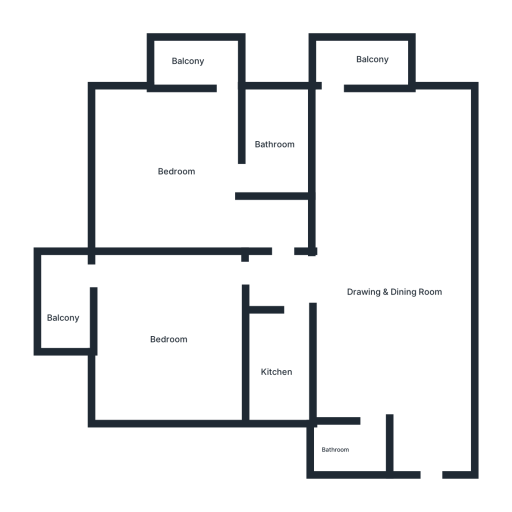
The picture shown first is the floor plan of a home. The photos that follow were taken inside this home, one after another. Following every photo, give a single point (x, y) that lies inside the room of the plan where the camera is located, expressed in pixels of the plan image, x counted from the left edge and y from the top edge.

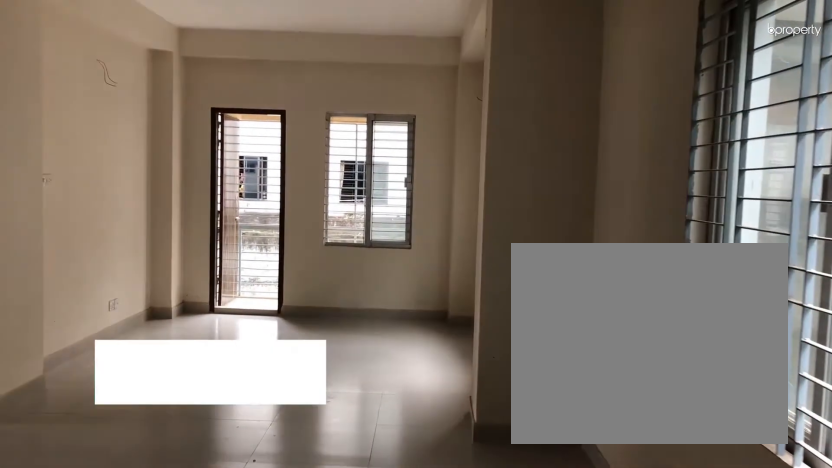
(428, 445)
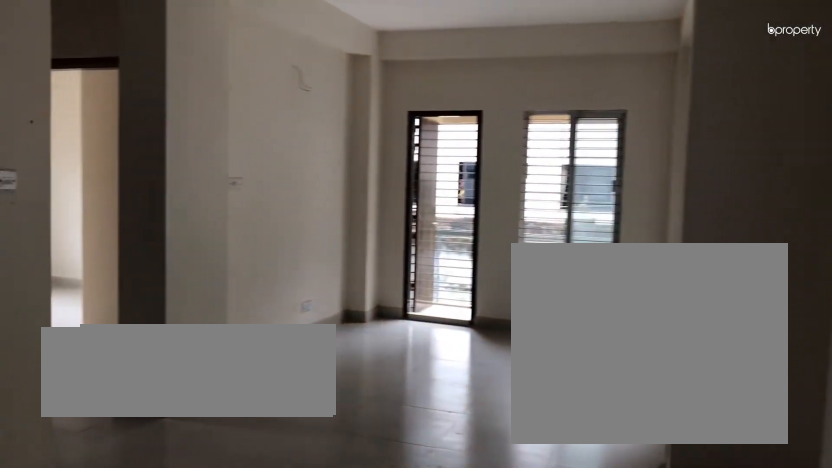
(428, 445)
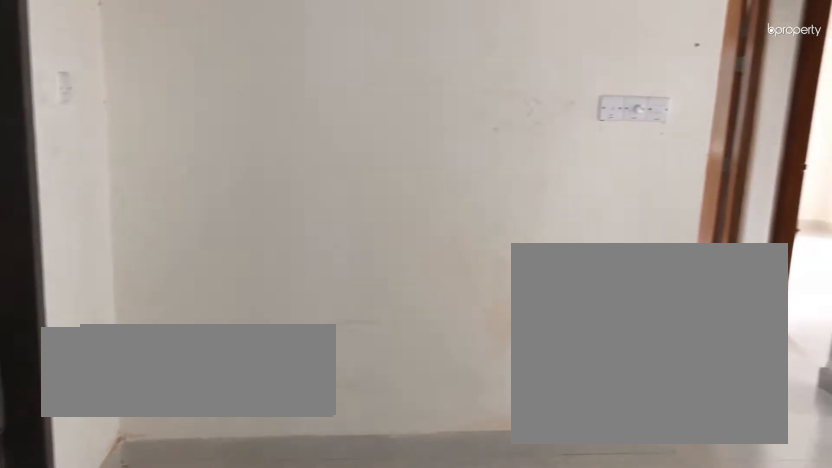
(383, 338)
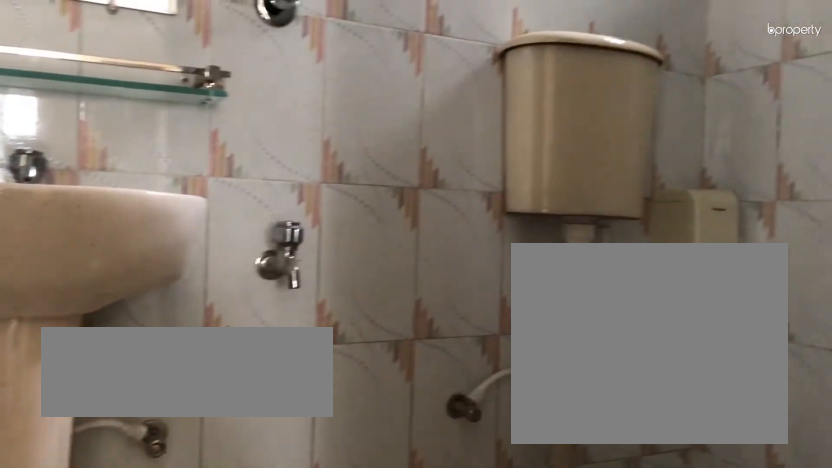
(351, 444)
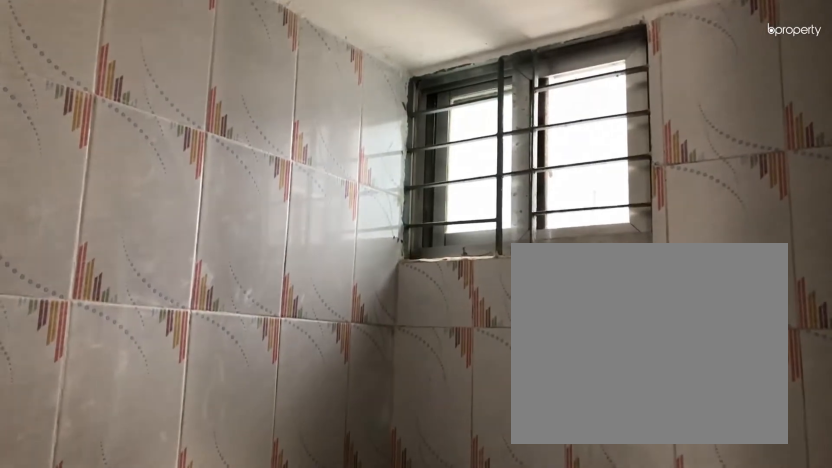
(351, 444)
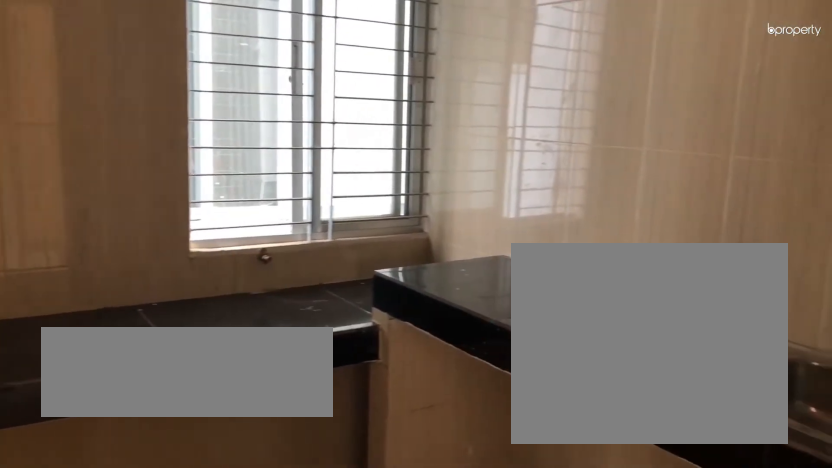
(275, 366)
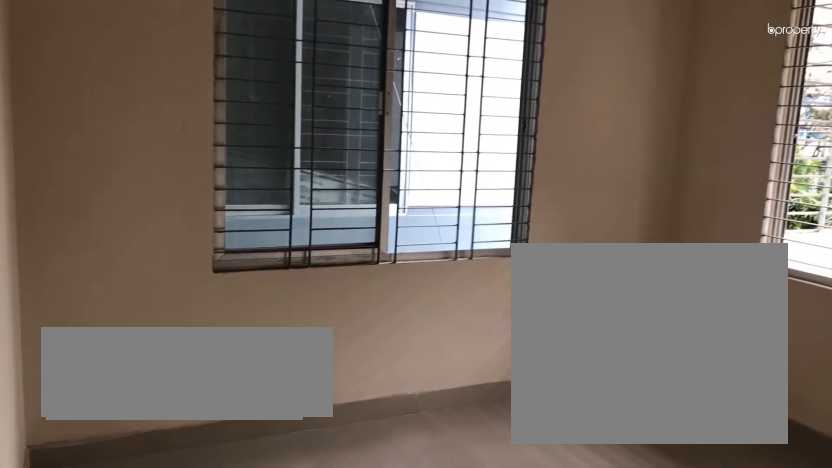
(170, 334)
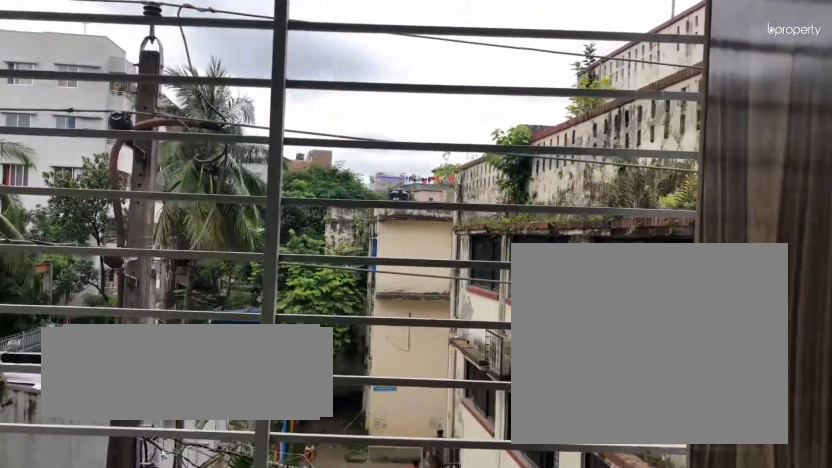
(63, 308)
